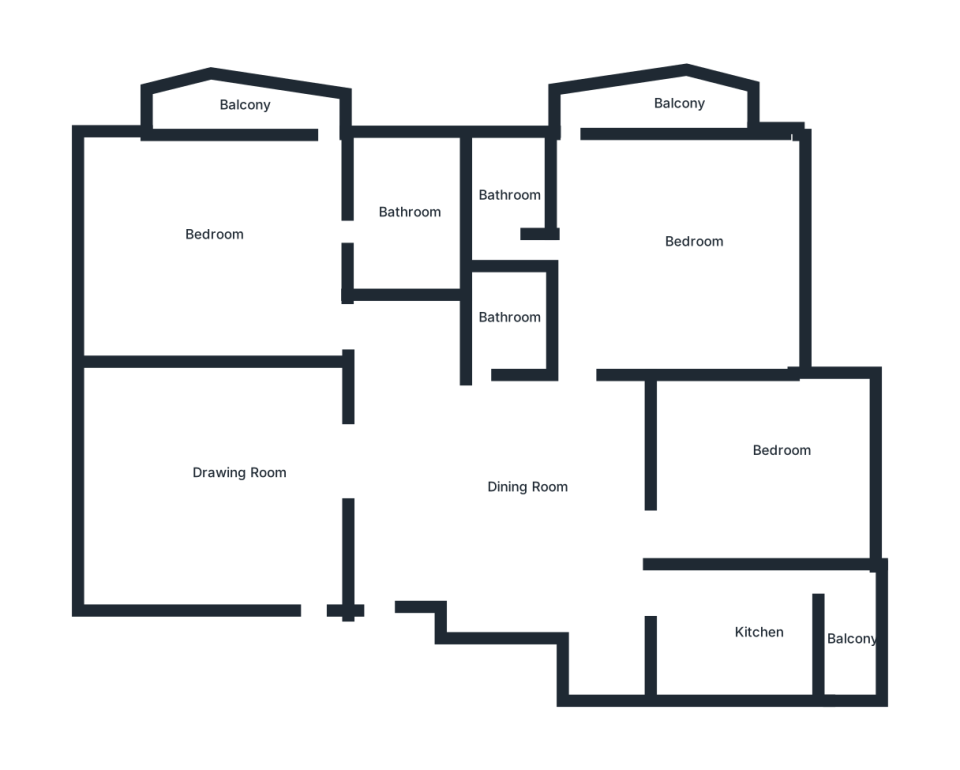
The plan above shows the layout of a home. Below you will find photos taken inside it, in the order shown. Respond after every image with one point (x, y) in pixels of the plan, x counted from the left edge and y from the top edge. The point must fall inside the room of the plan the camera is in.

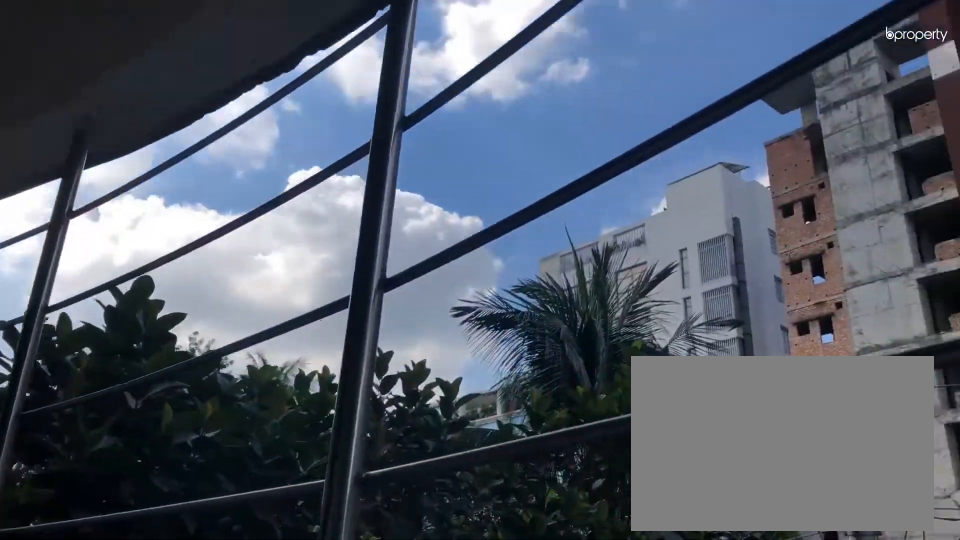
(228, 112)
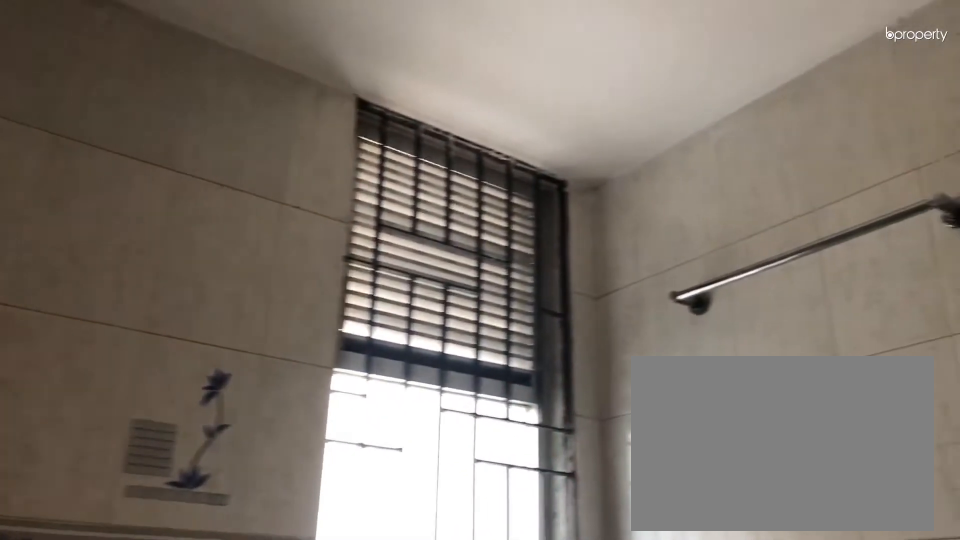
(404, 223)
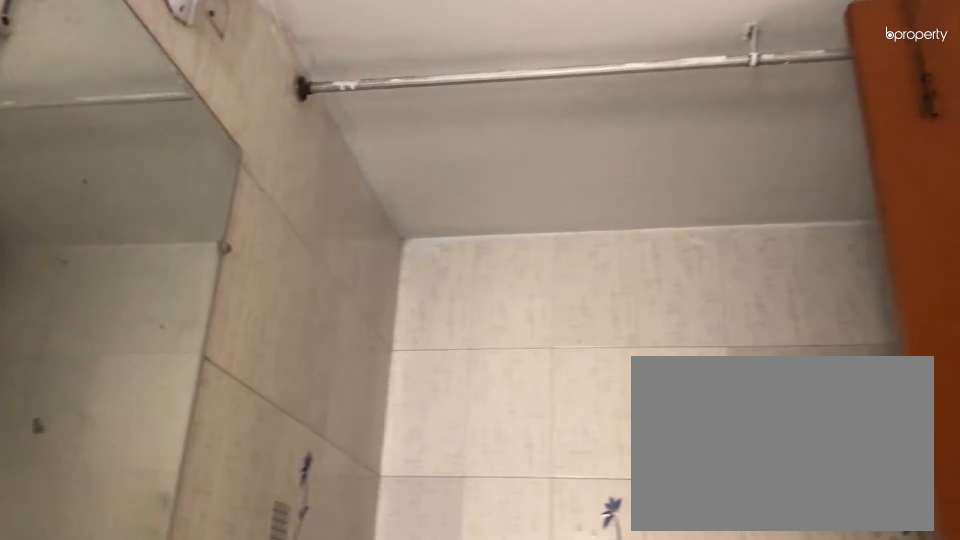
(404, 223)
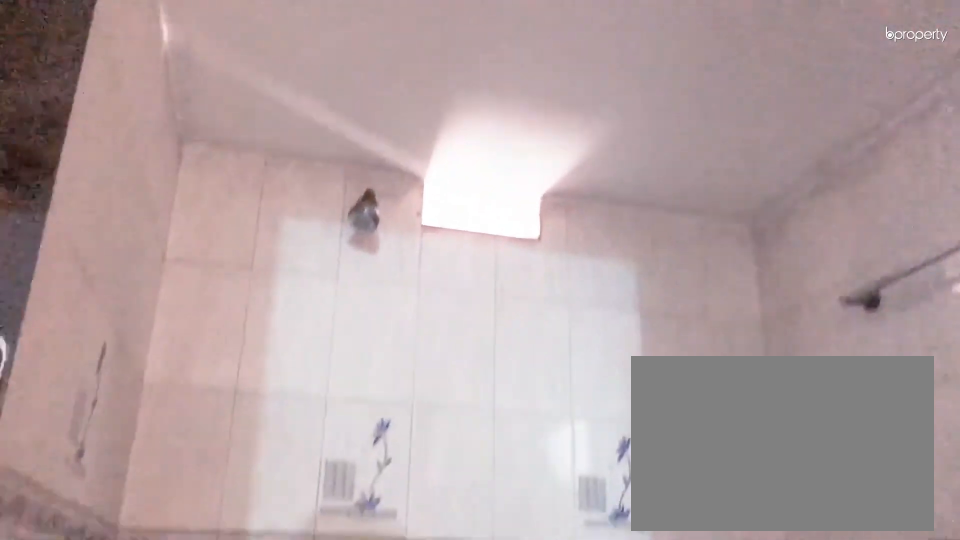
(500, 323)
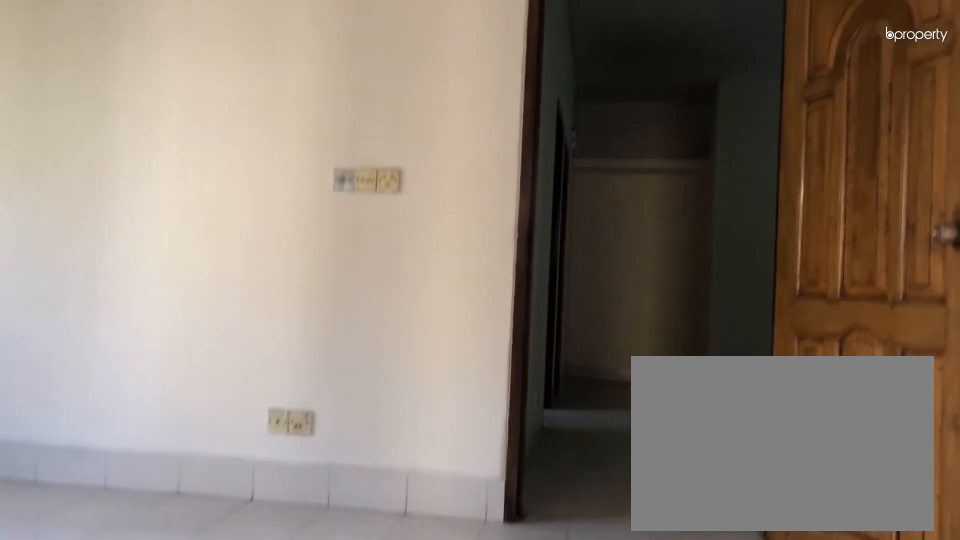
(677, 241)
